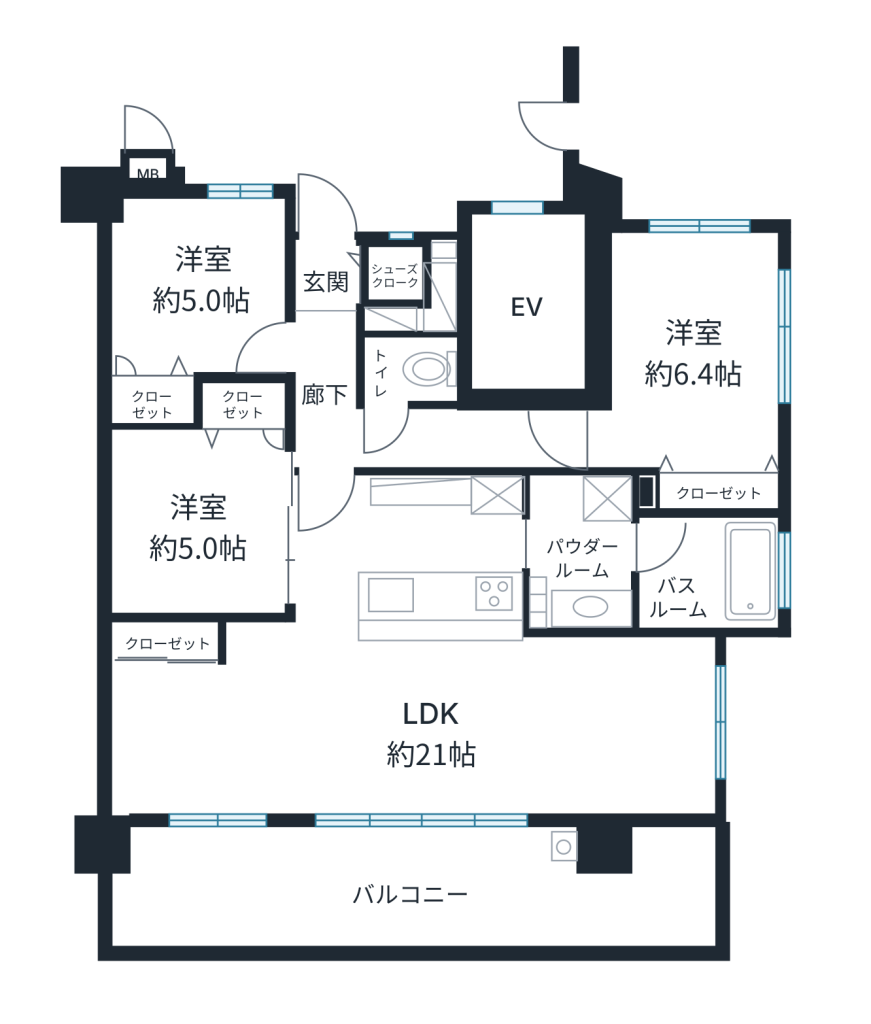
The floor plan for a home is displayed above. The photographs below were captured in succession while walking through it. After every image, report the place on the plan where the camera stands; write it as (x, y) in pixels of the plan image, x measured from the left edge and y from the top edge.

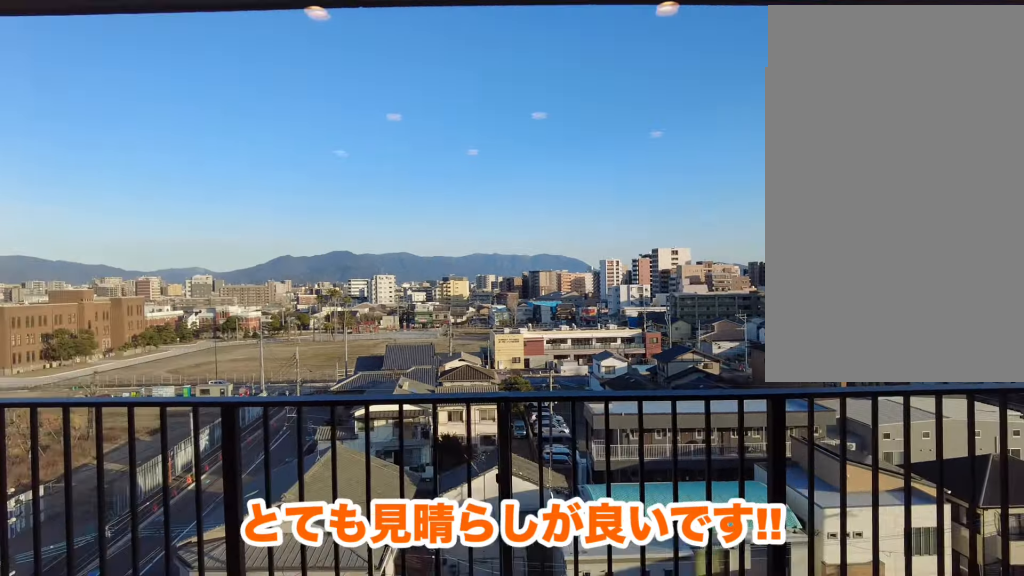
(342, 791)
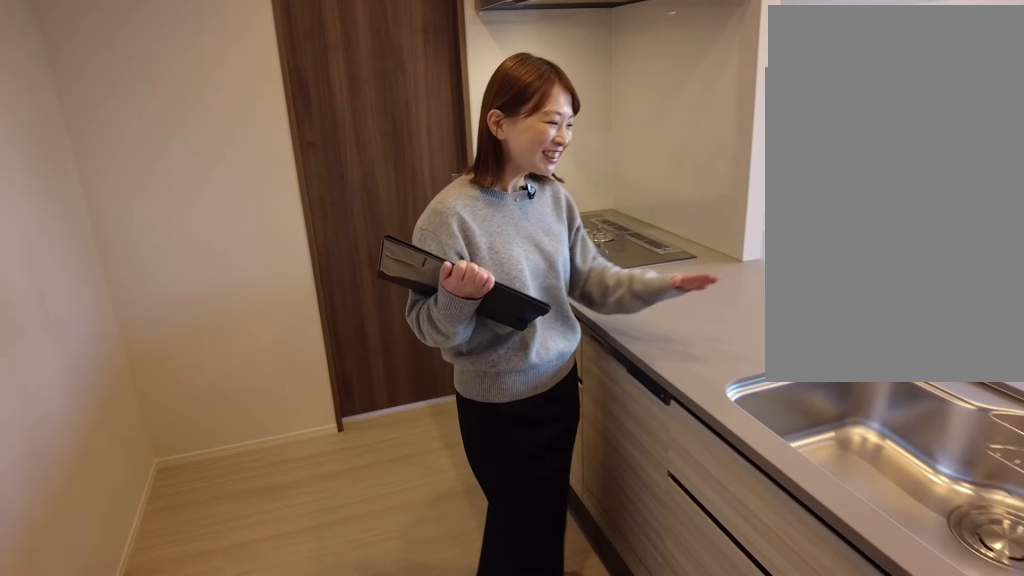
(409, 558)
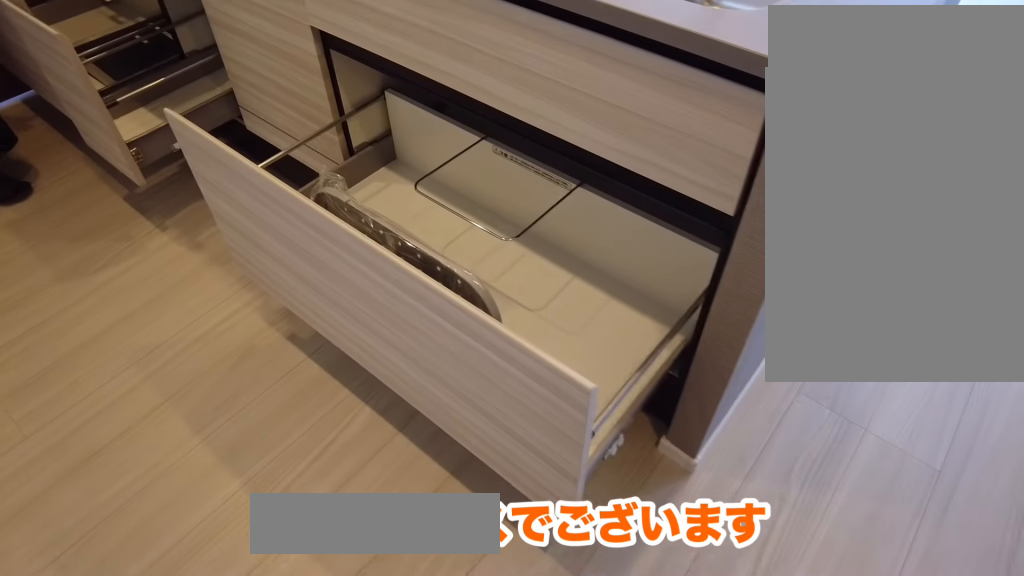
(409, 560)
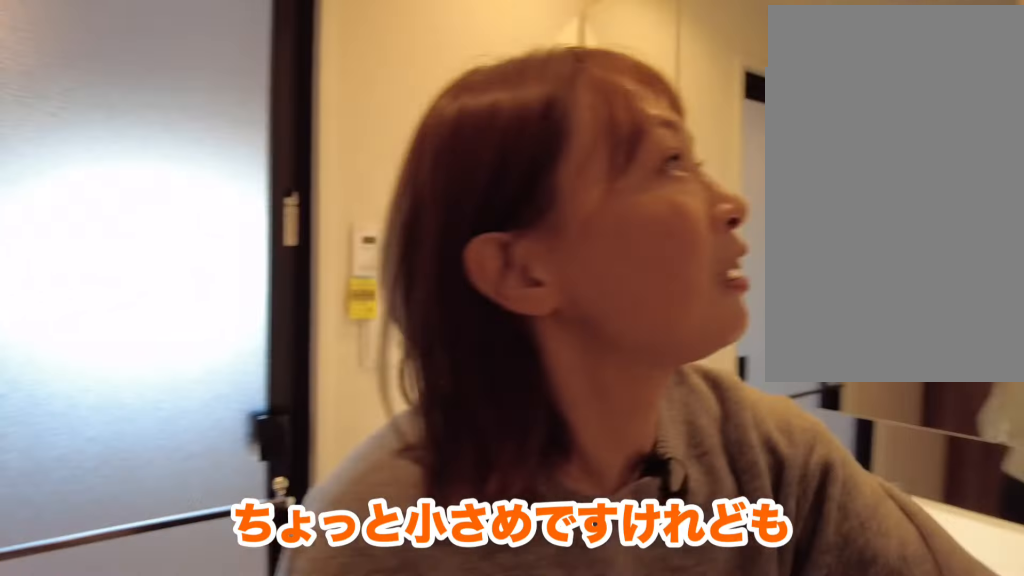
(579, 560)
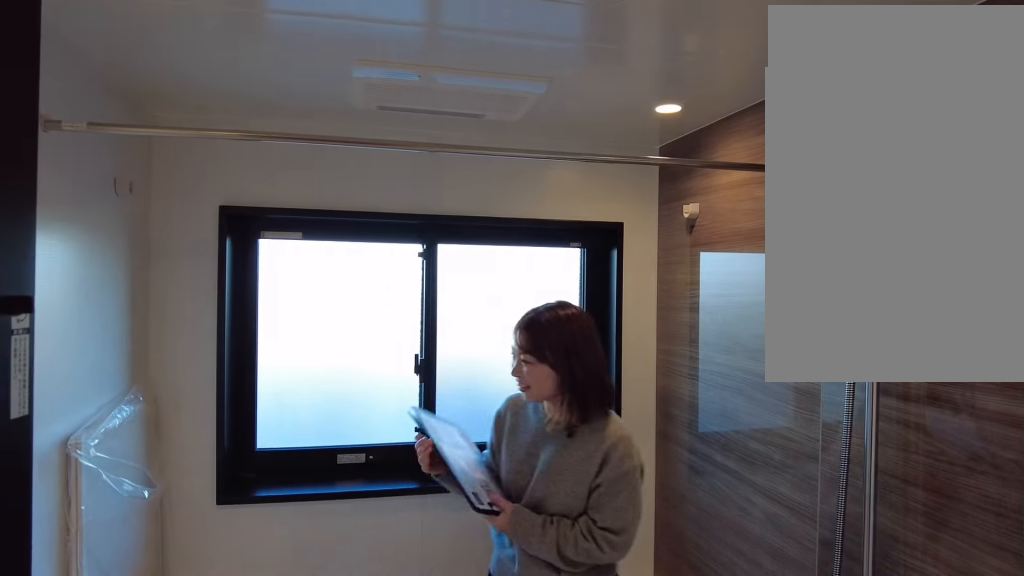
(684, 607)
